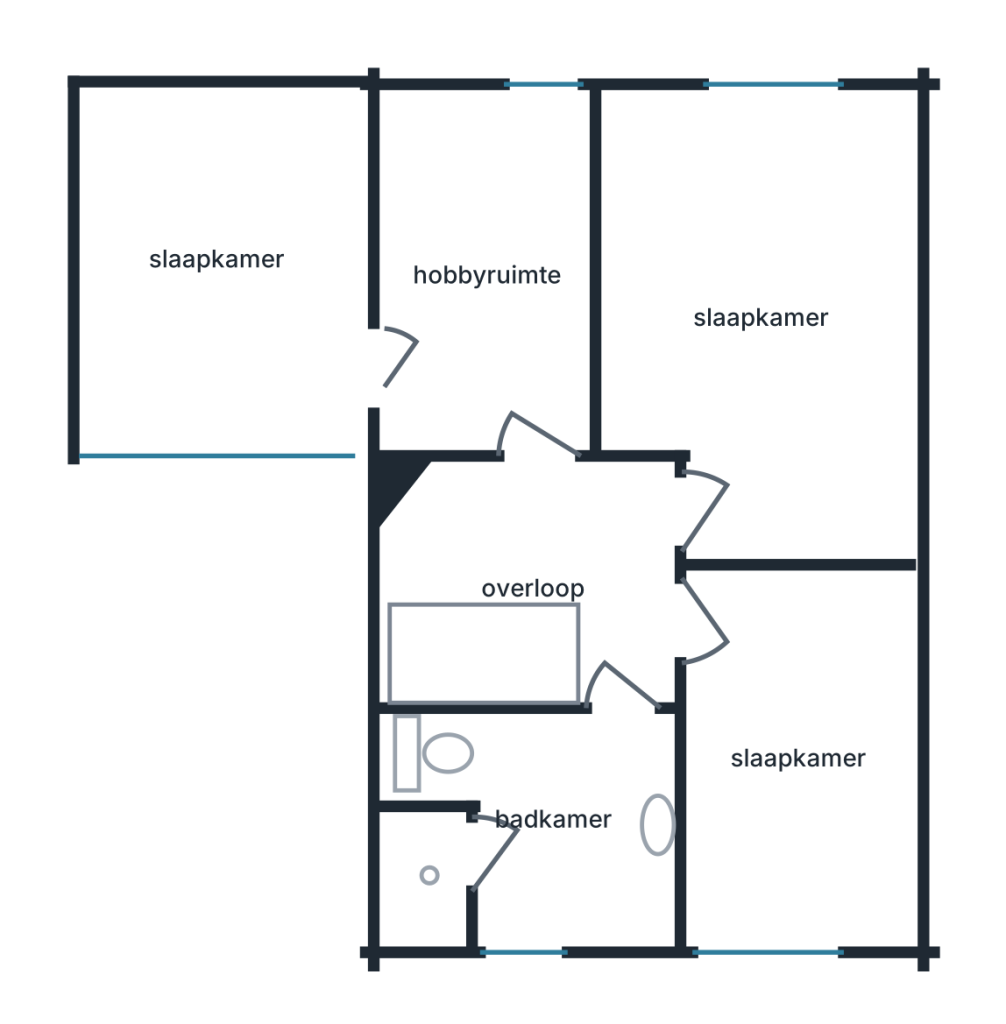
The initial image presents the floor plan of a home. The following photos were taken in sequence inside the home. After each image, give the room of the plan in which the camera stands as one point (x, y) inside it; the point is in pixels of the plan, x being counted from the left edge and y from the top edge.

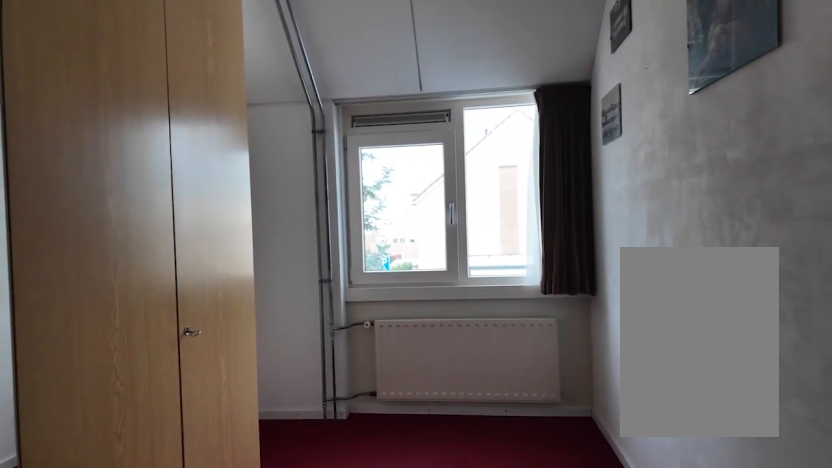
(798, 753)
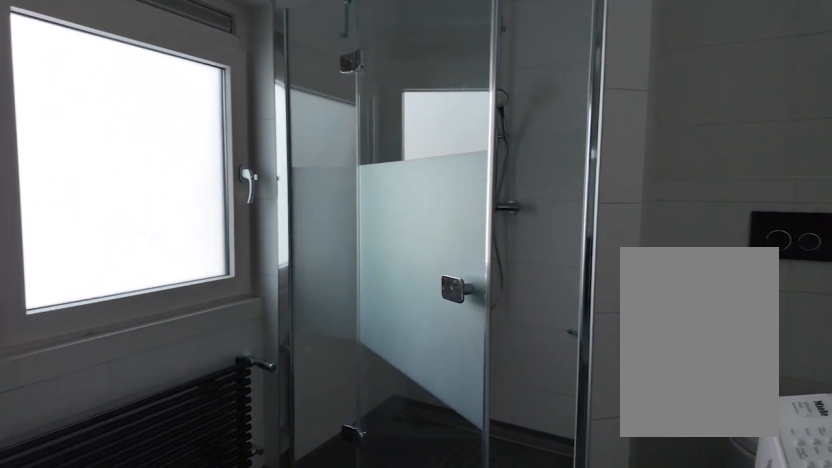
(533, 836)
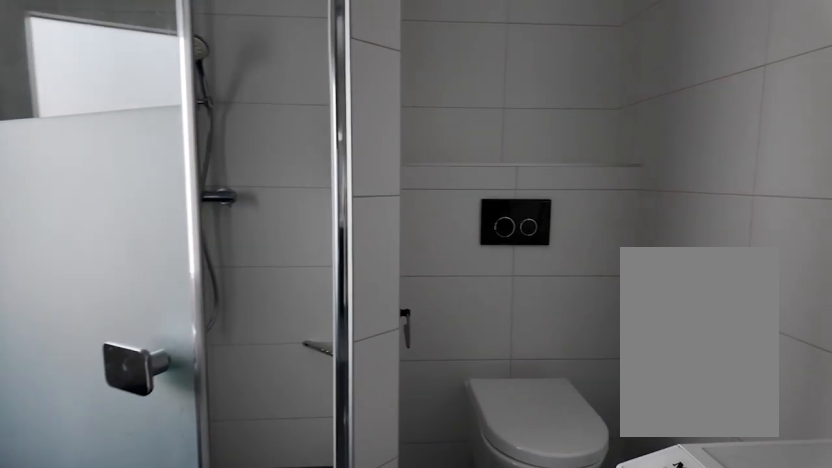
(533, 836)
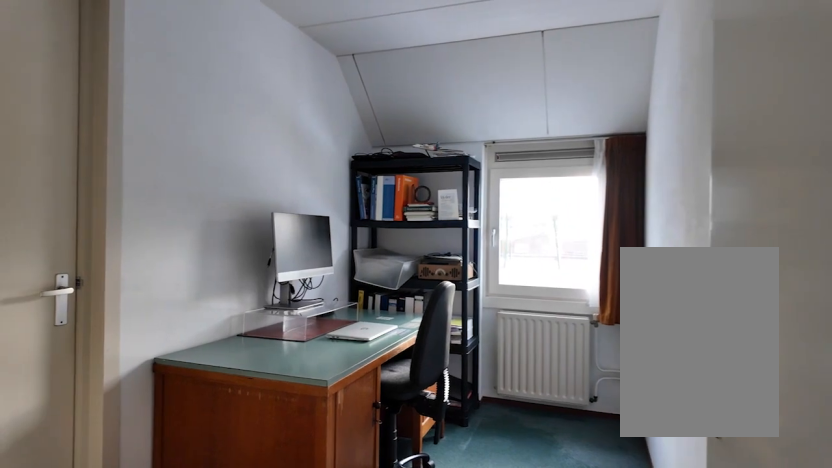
(485, 273)
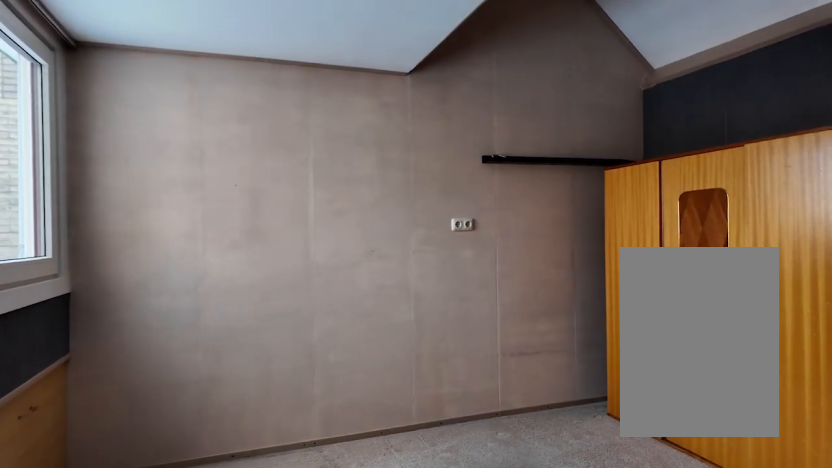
(222, 264)
